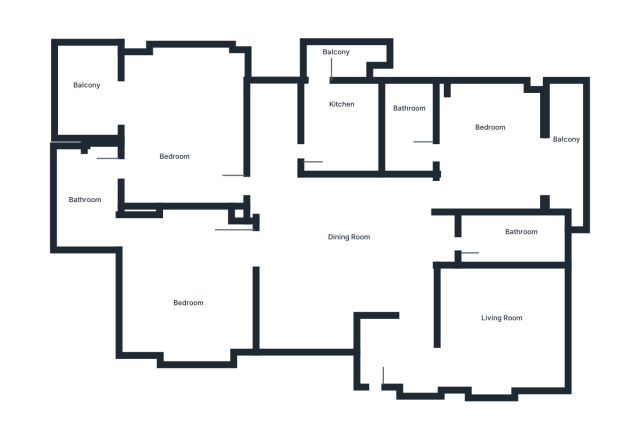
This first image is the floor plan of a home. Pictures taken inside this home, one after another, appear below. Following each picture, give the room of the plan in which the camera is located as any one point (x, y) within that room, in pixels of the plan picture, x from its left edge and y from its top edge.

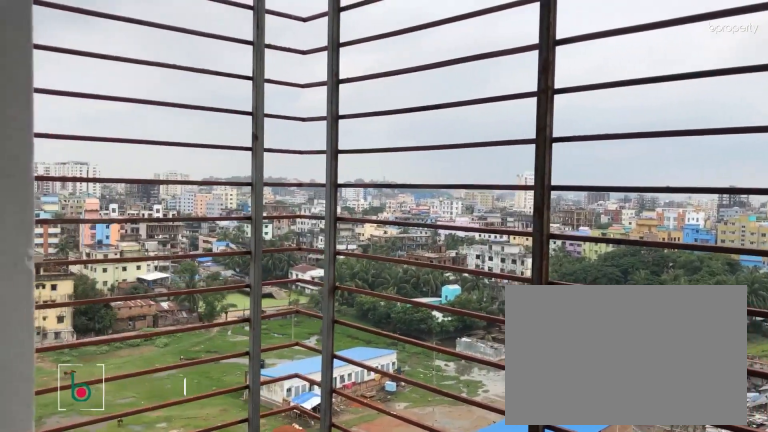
(571, 153)
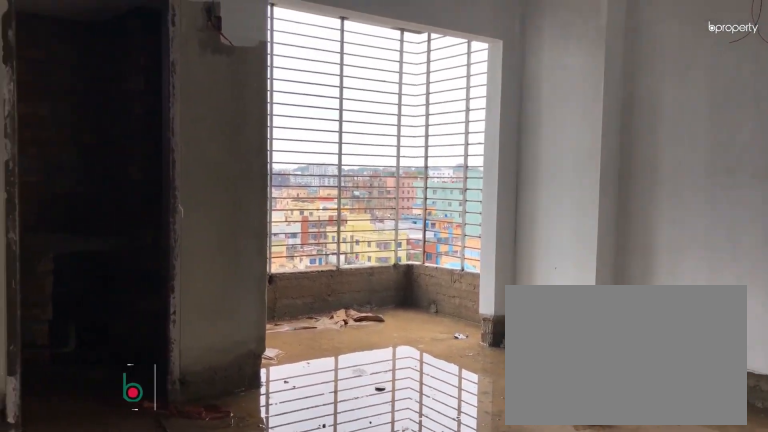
(171, 138)
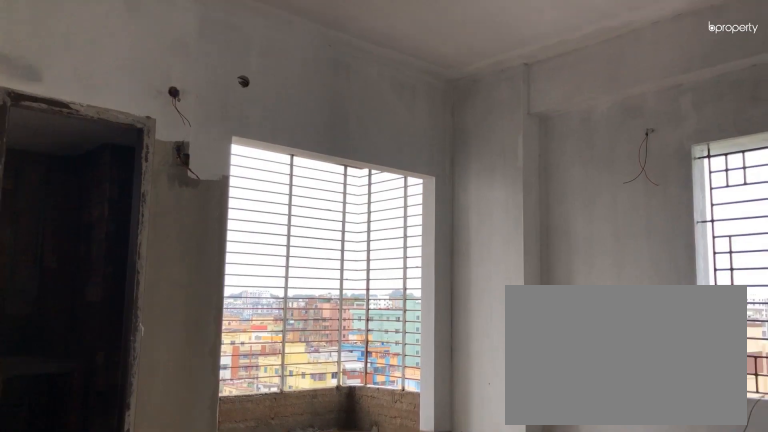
(171, 136)
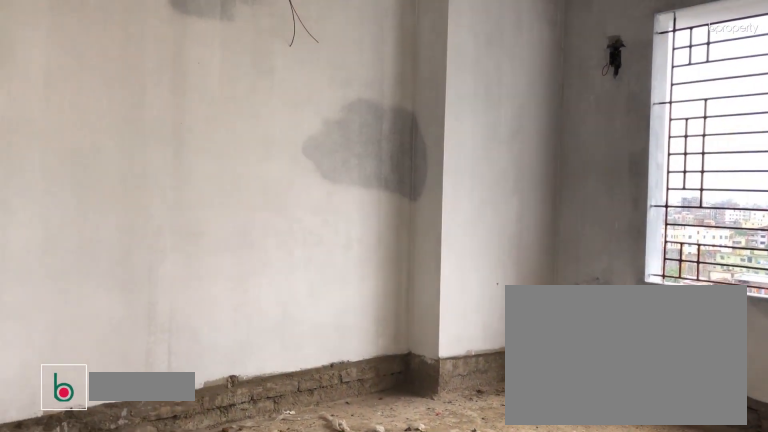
(182, 285)
